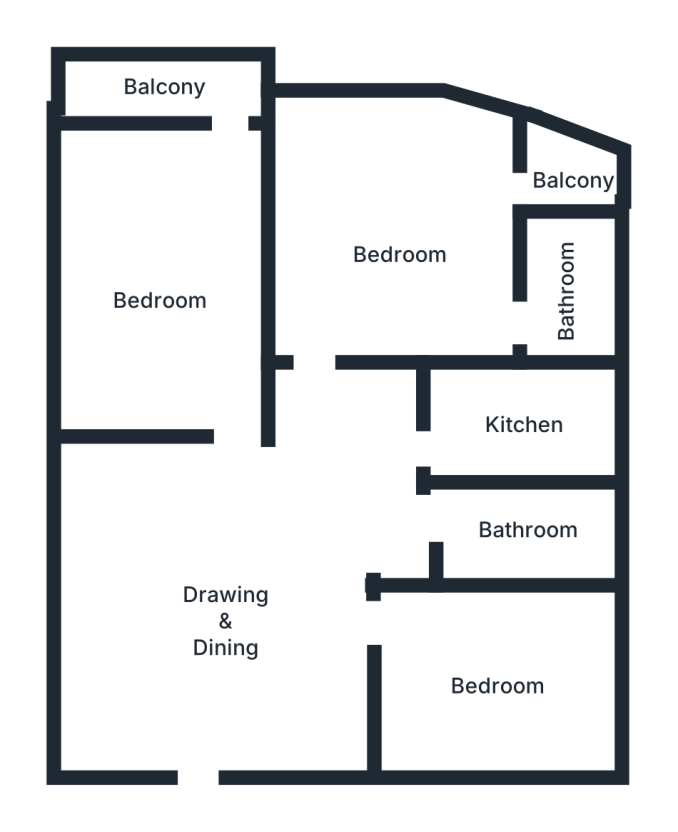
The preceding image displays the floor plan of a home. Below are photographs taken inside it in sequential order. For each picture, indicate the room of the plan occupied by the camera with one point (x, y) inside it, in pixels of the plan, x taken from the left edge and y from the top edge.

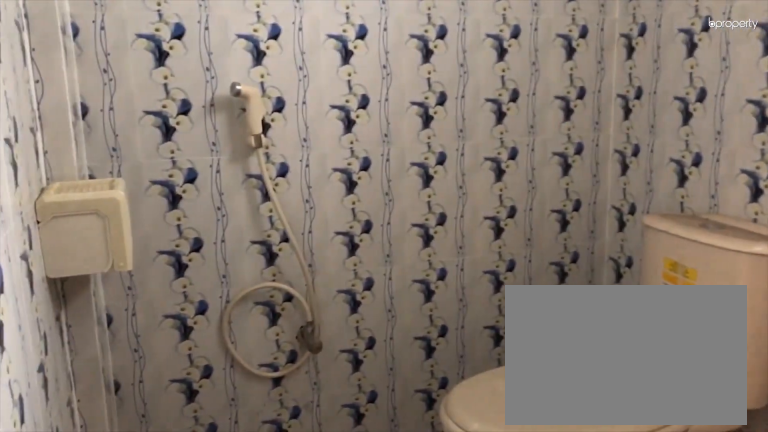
(563, 278)
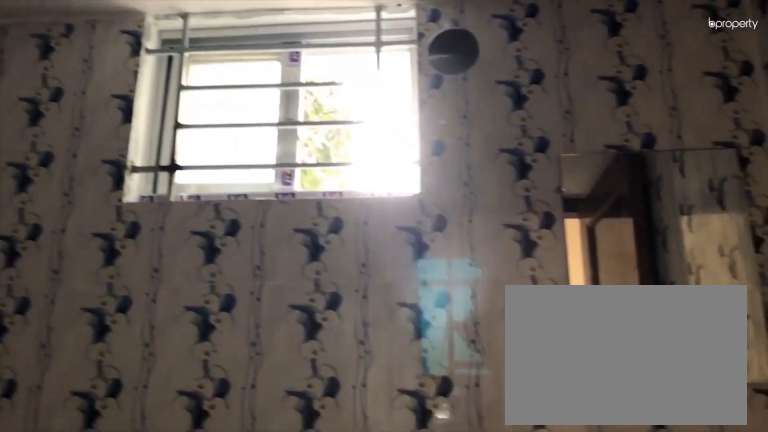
(563, 278)
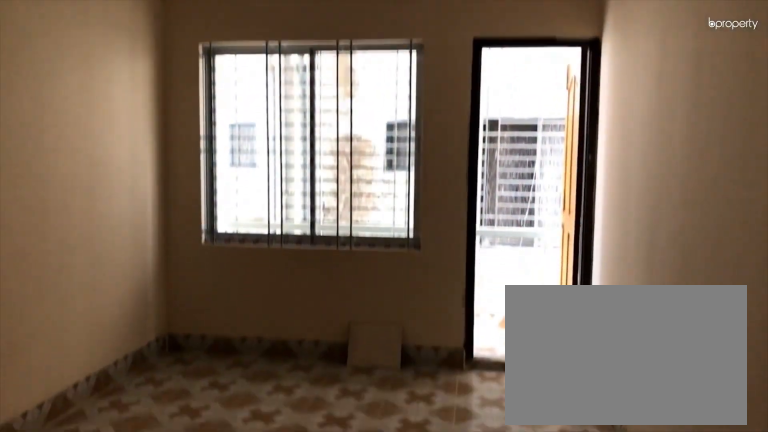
(148, 295)
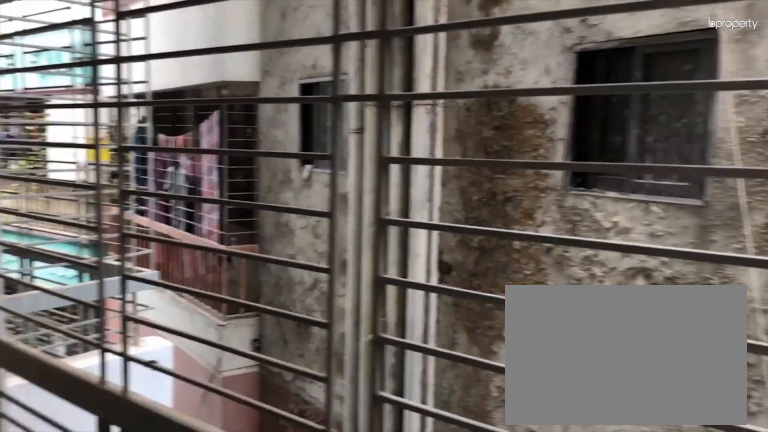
(163, 86)
